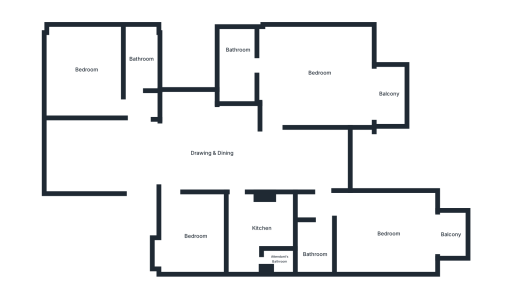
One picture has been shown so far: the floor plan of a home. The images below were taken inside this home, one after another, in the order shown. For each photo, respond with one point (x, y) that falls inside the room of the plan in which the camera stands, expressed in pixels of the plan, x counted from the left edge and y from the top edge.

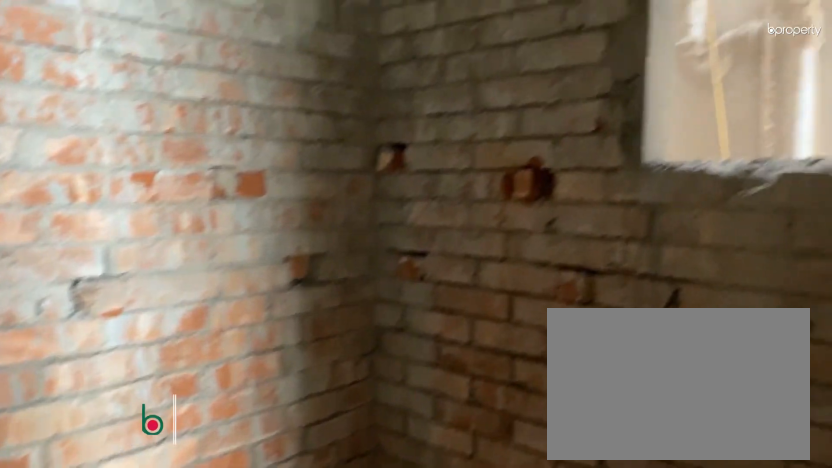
(236, 67)
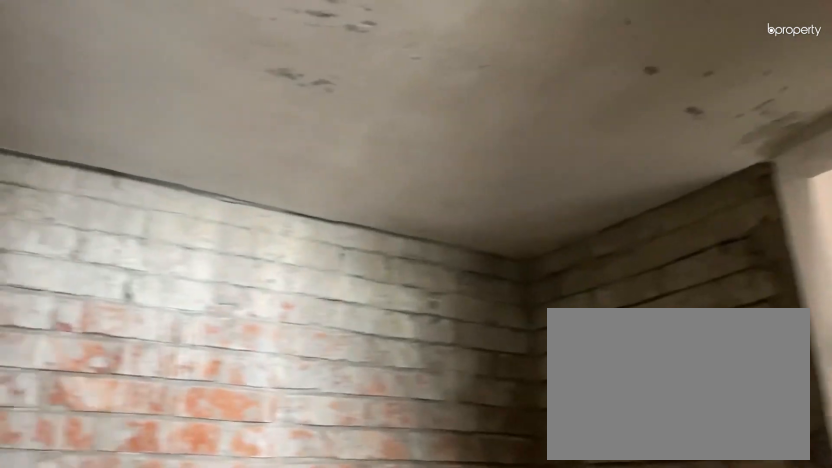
(236, 67)
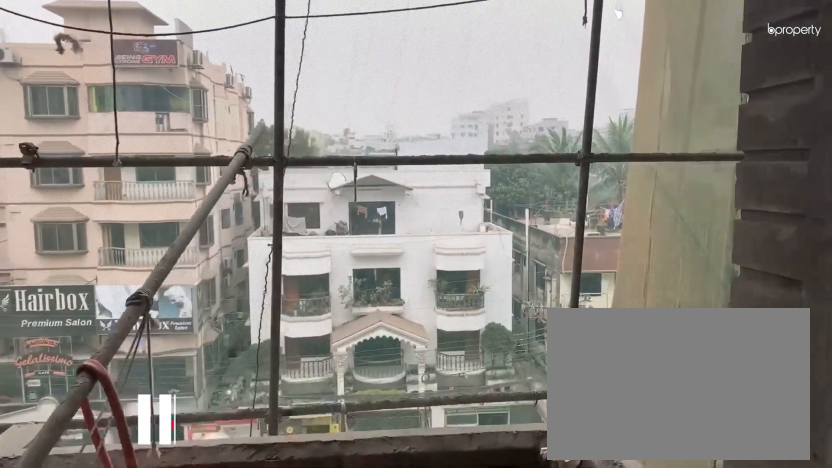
(386, 93)
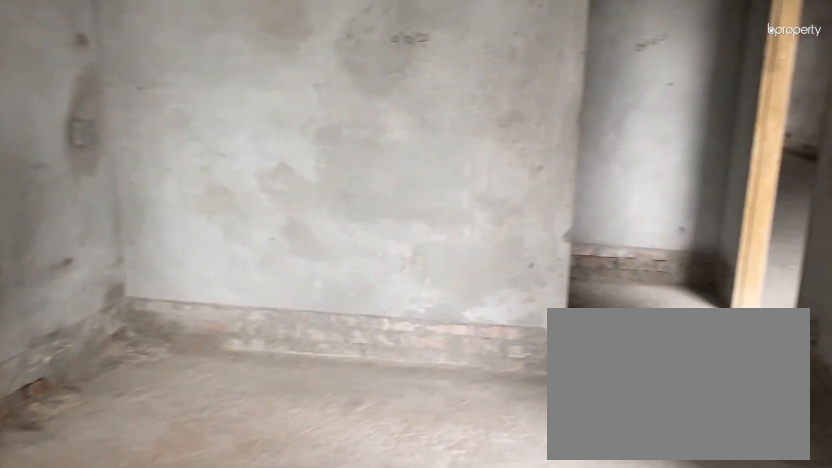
(388, 236)
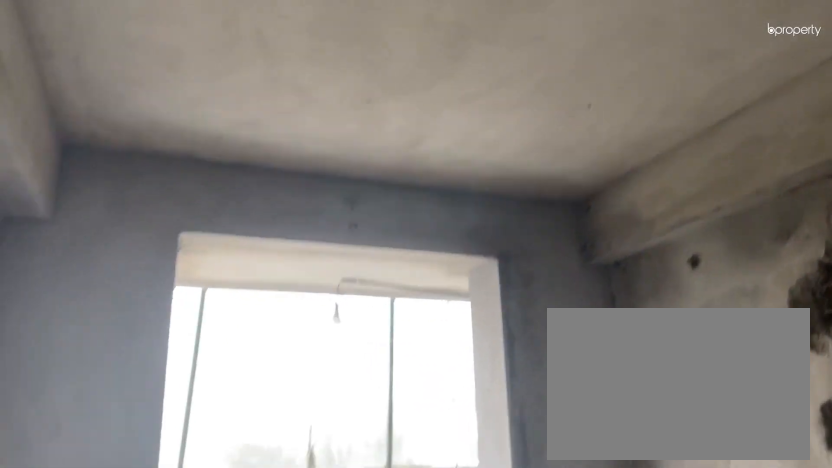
(388, 236)
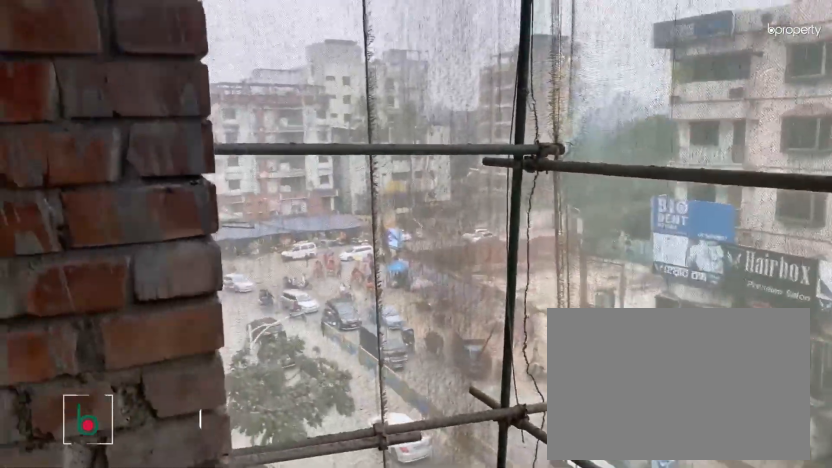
(449, 233)
